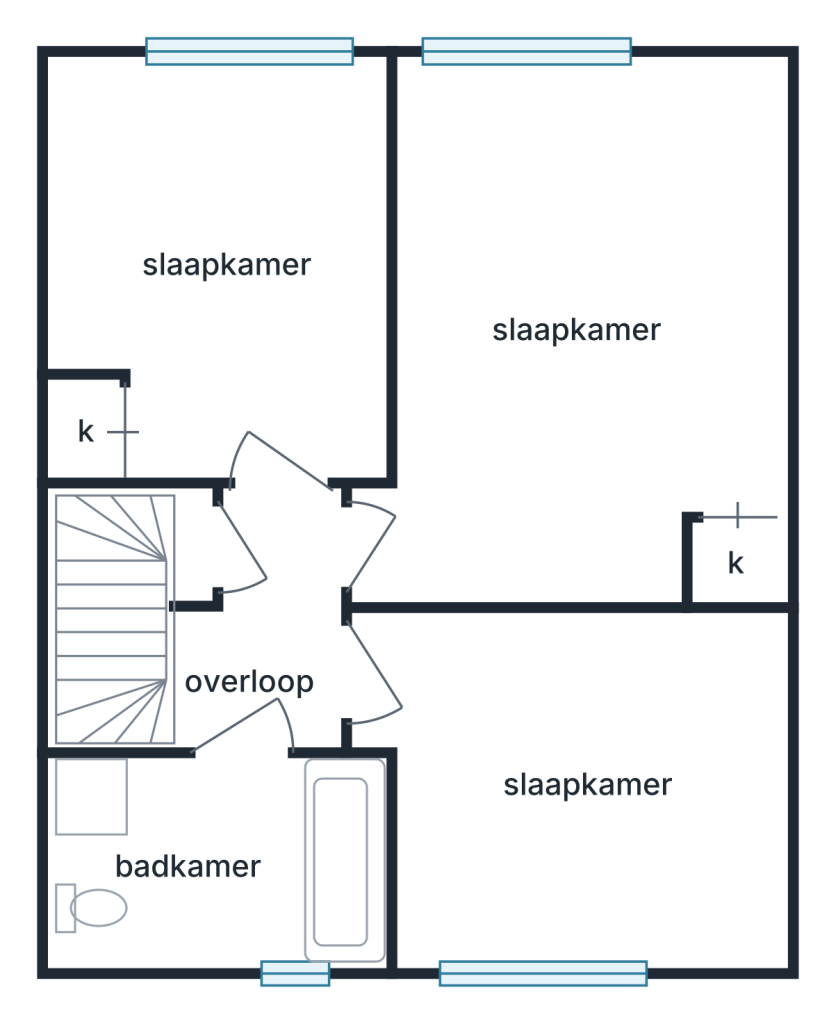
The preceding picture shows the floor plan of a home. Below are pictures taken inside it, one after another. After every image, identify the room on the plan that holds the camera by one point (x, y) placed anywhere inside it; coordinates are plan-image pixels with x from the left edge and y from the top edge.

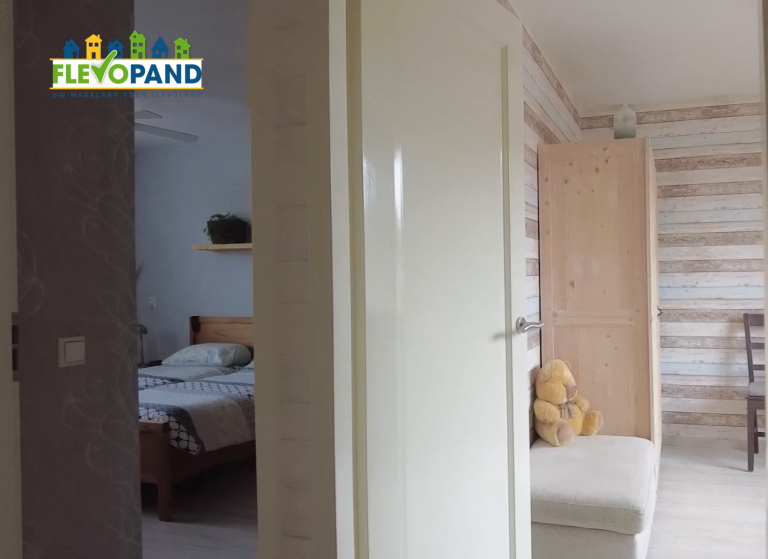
(267, 636)
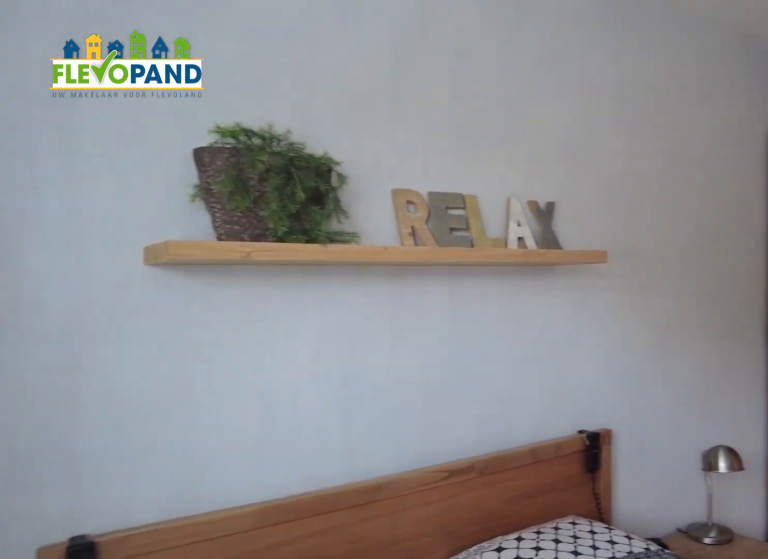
(555, 587)
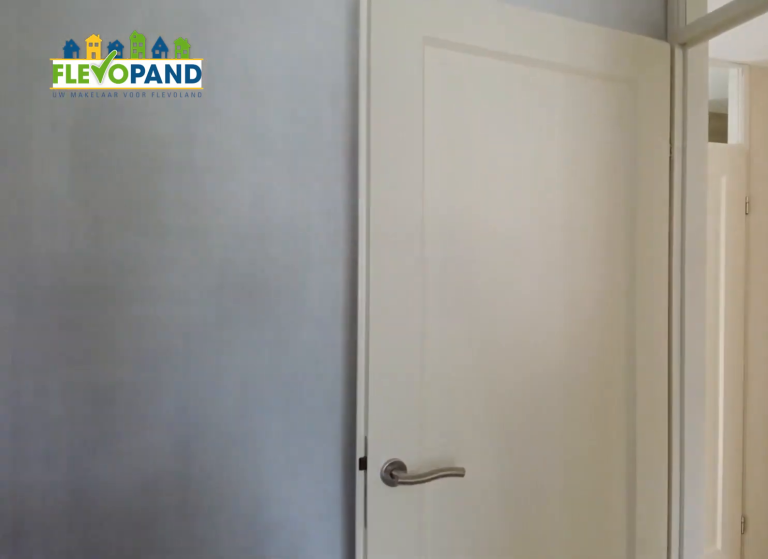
(555, 587)
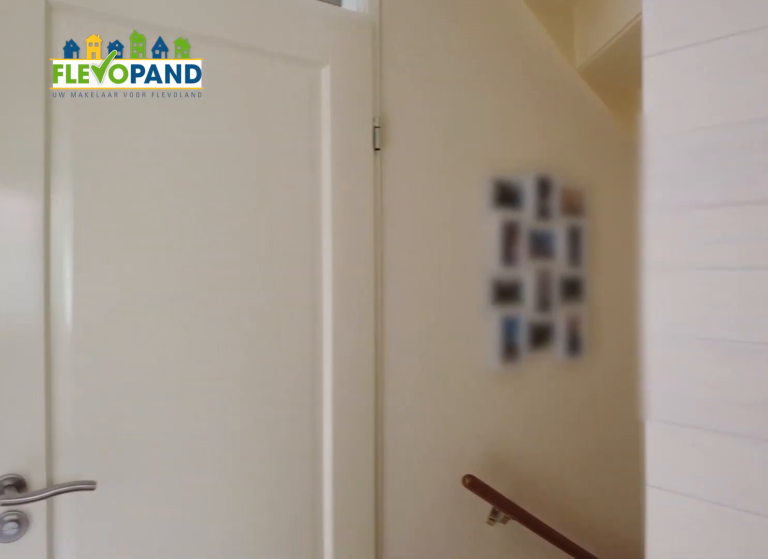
(269, 631)
